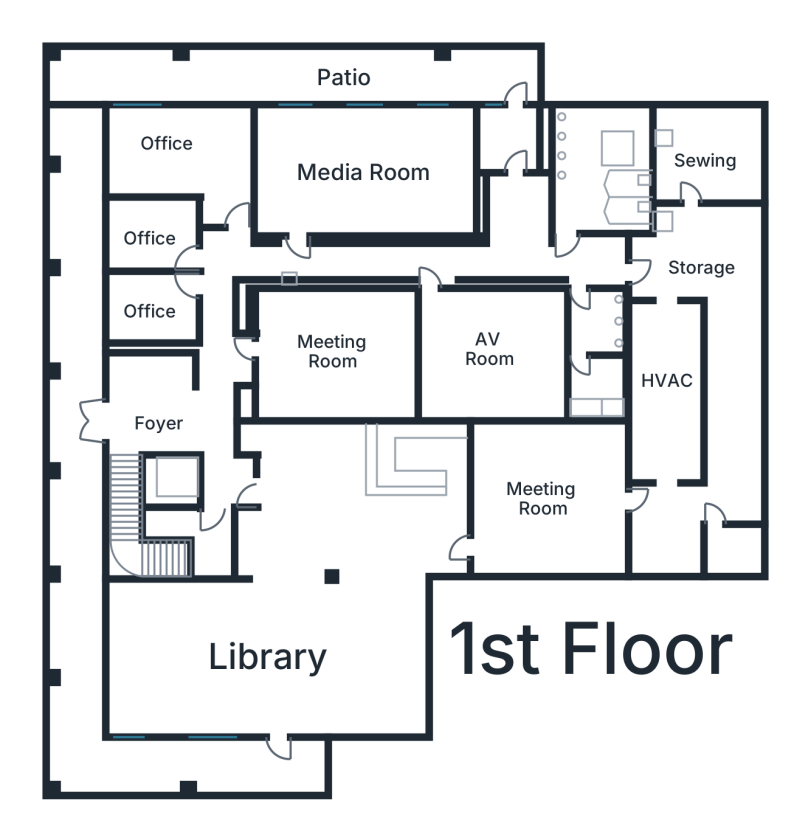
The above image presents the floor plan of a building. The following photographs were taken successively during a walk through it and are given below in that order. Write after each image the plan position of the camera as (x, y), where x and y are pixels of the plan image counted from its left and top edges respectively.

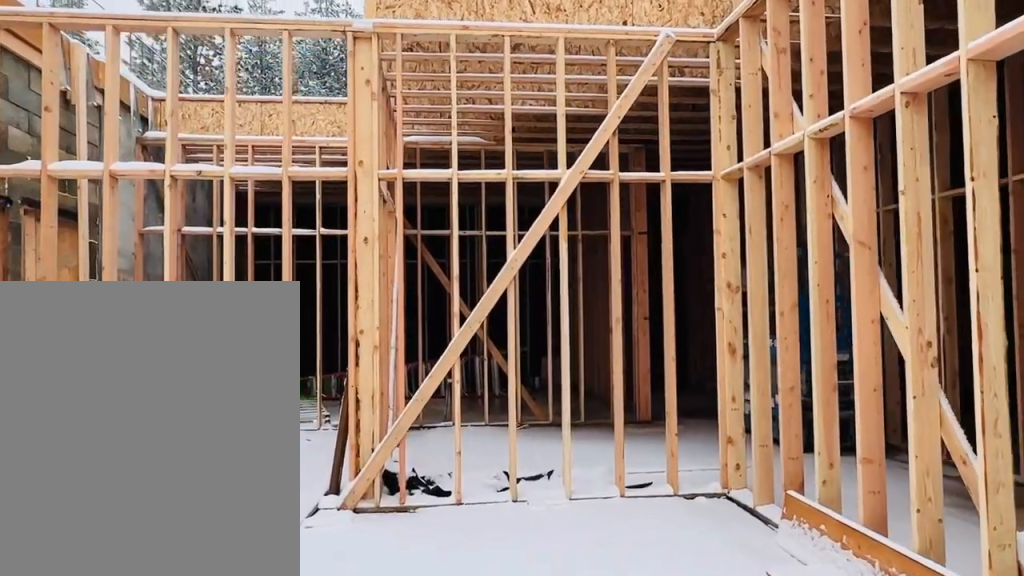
(376, 169)
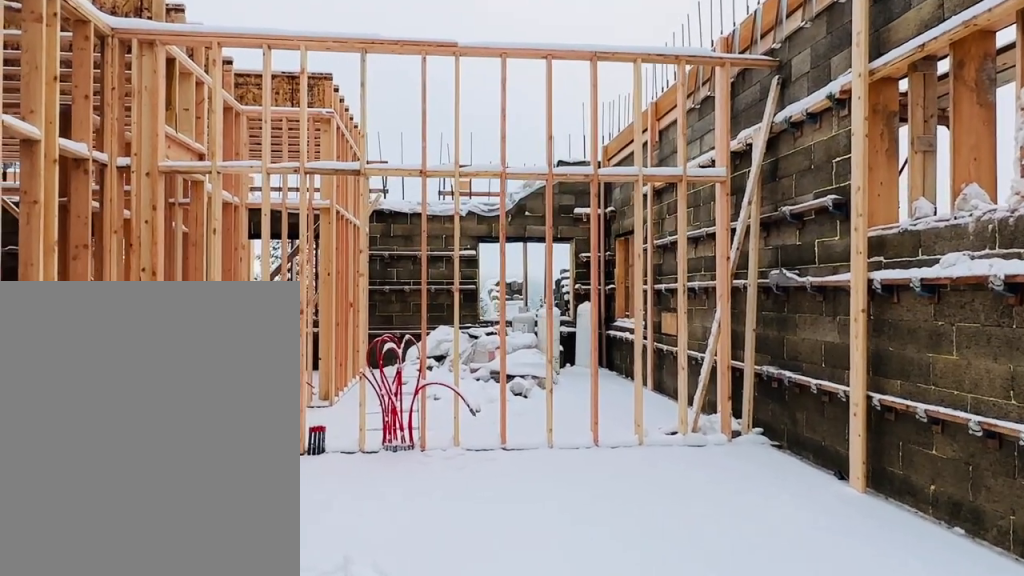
(434, 168)
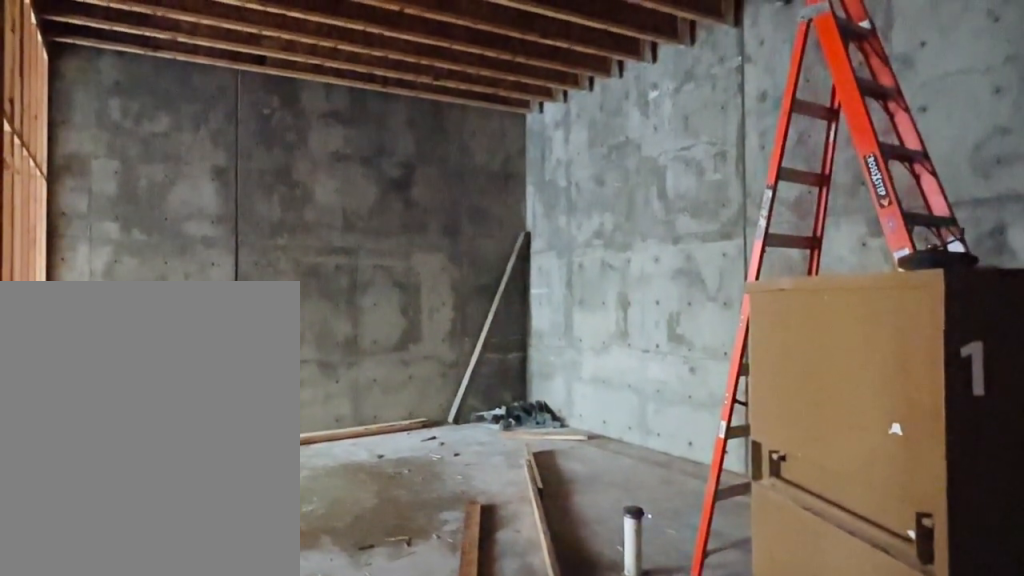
(696, 238)
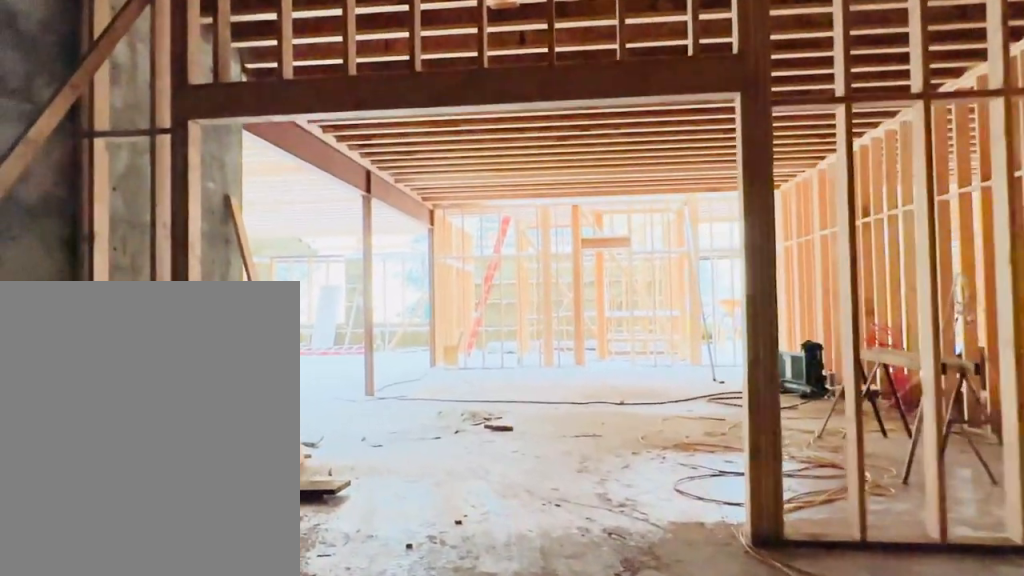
(541, 506)
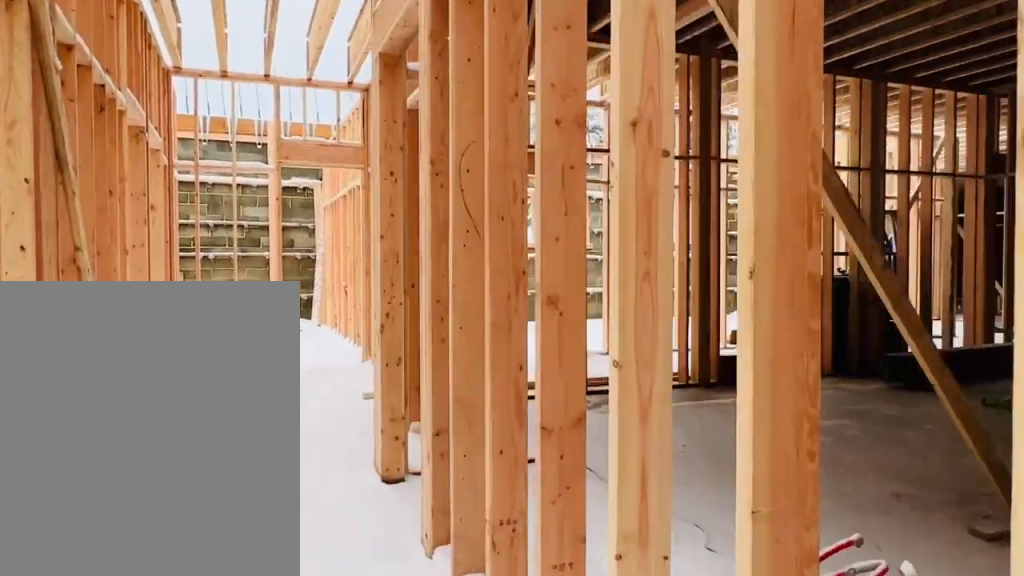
(223, 445)
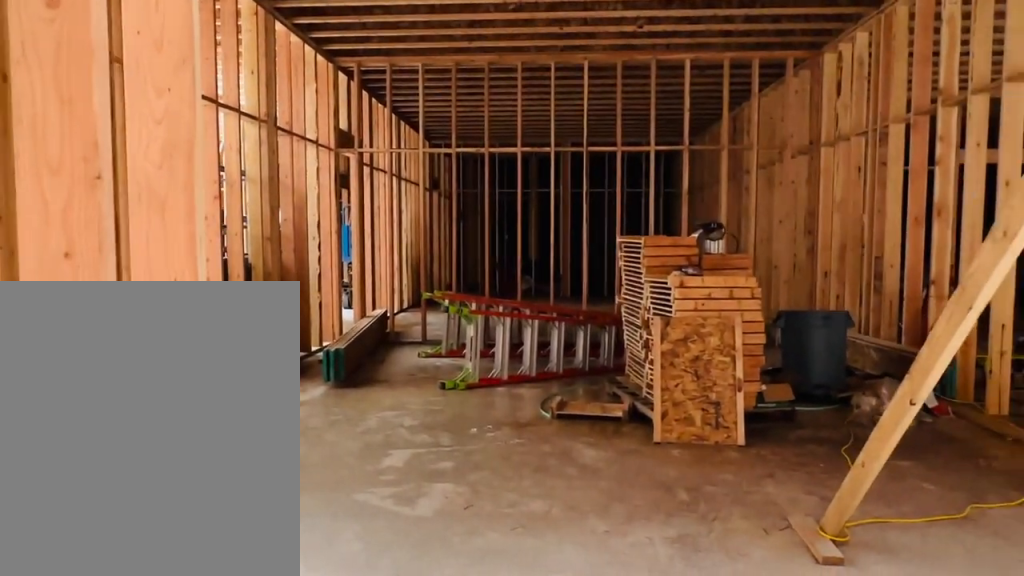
(243, 338)
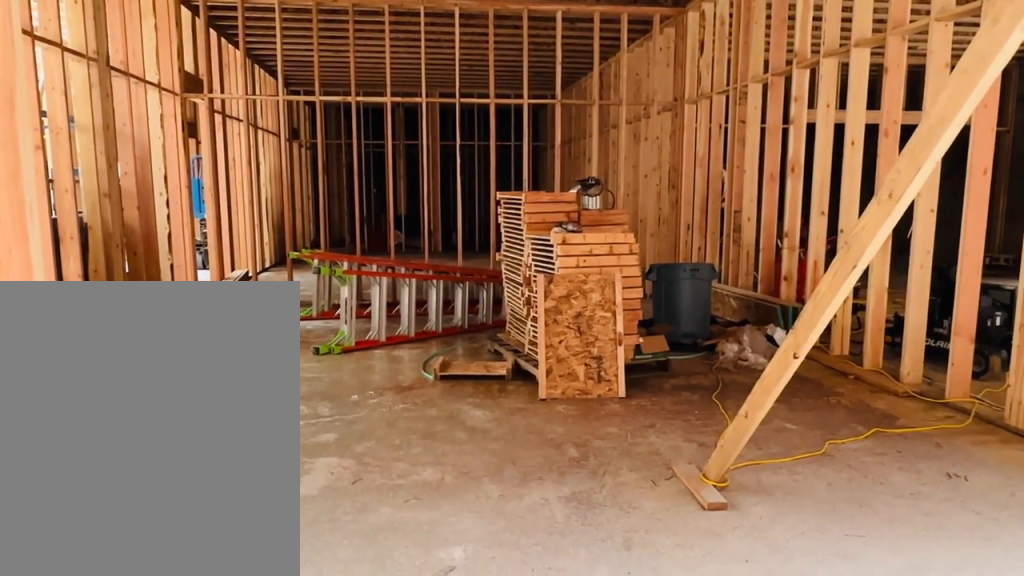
(244, 336)
